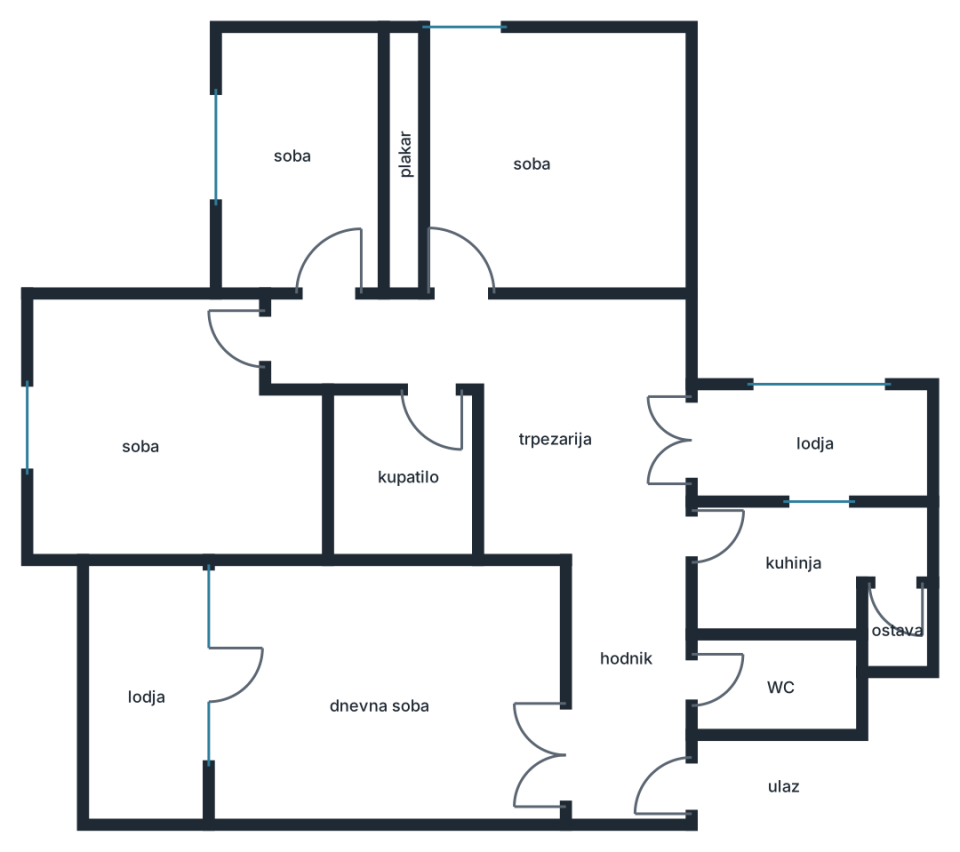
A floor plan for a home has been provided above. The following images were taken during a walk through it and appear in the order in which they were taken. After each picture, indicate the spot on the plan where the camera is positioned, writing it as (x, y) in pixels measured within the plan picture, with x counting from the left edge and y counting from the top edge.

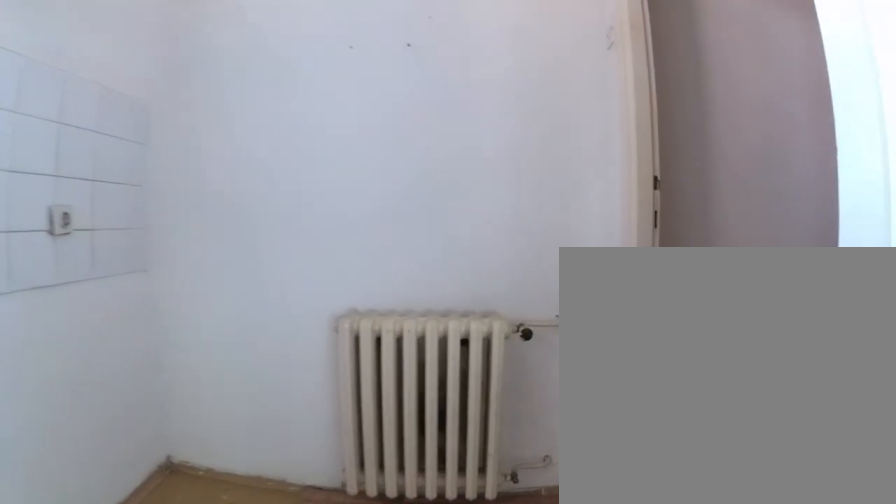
(833, 539)
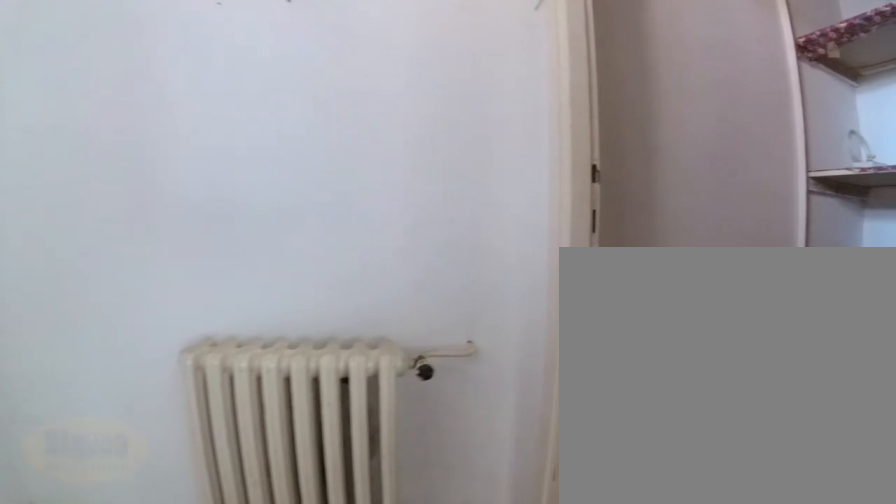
(854, 539)
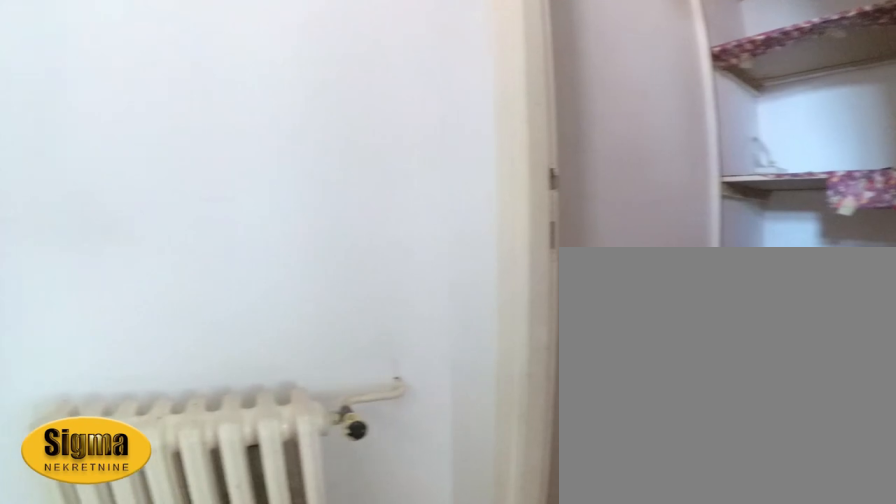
(887, 561)
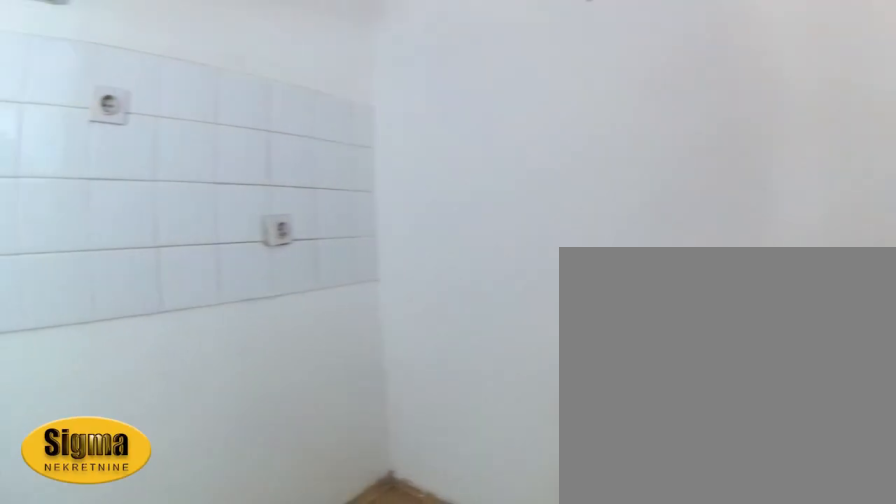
(886, 569)
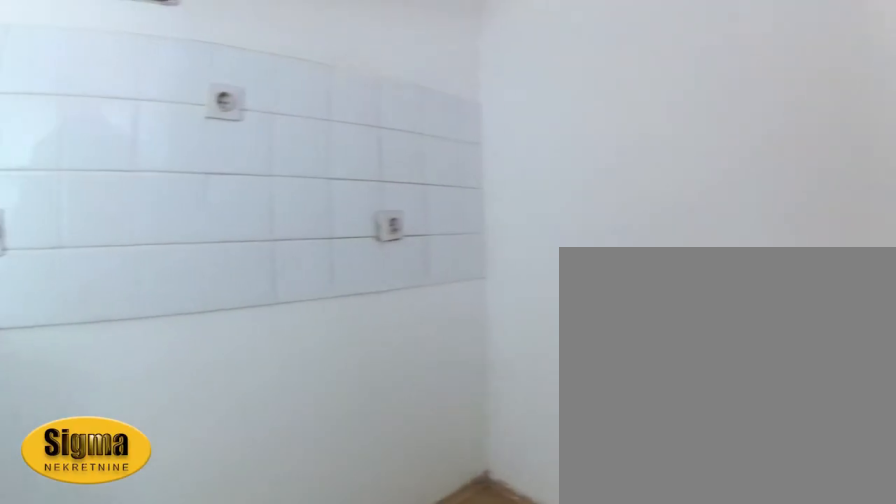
(887, 570)
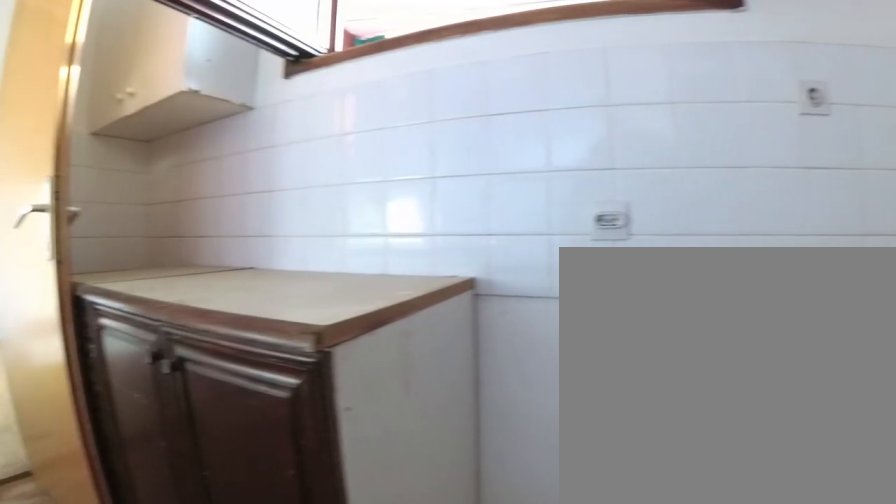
(896, 572)
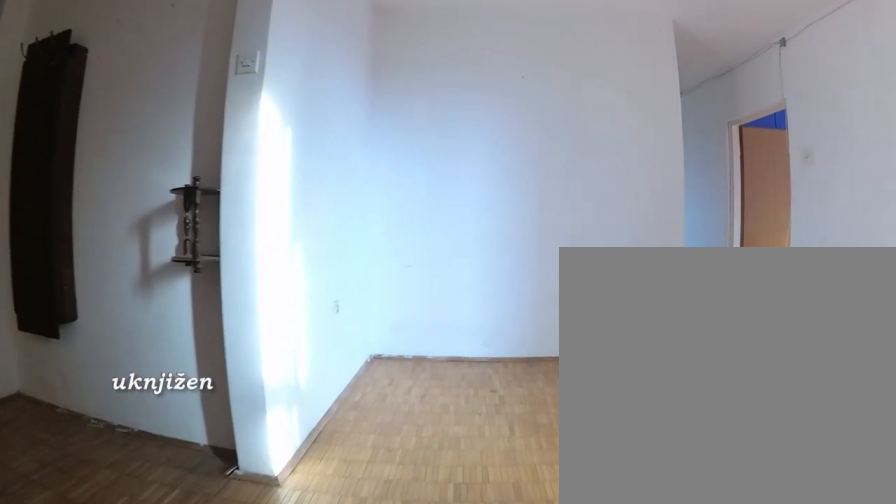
(713, 568)
